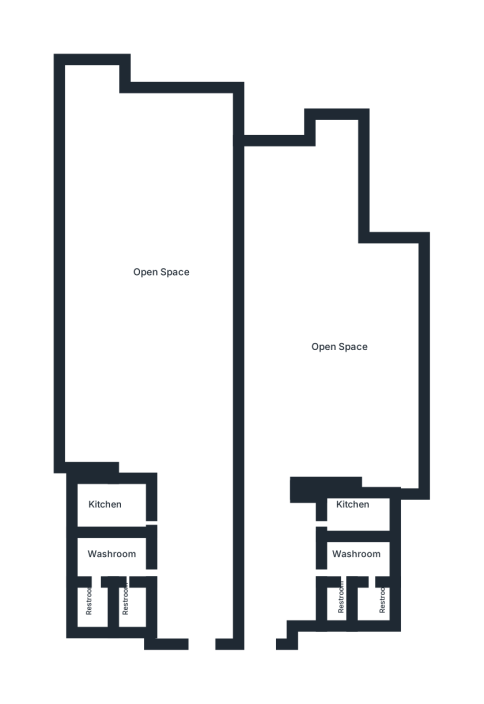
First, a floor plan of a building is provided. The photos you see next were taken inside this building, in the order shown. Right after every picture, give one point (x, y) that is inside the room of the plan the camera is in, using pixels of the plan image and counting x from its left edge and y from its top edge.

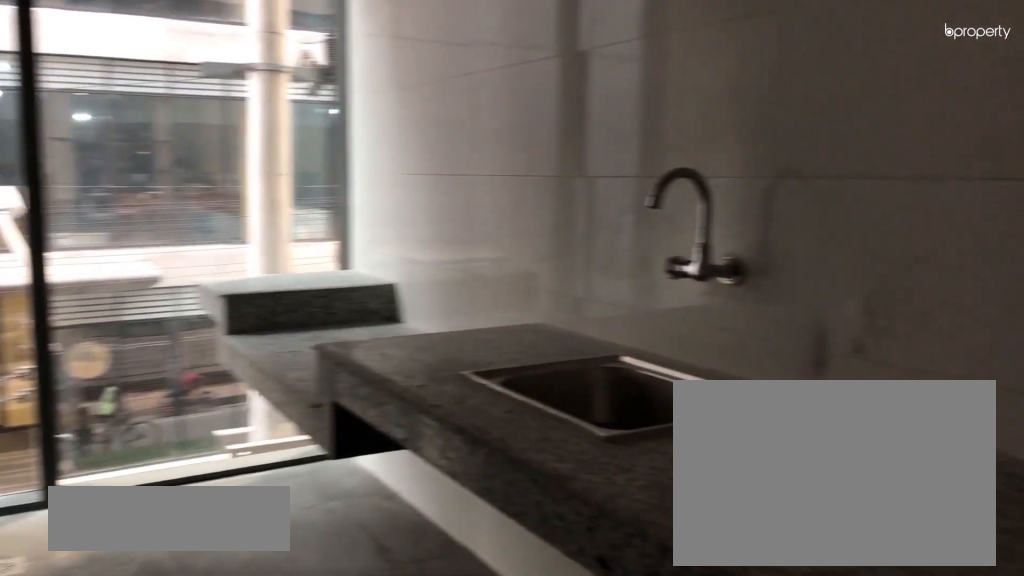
(113, 500)
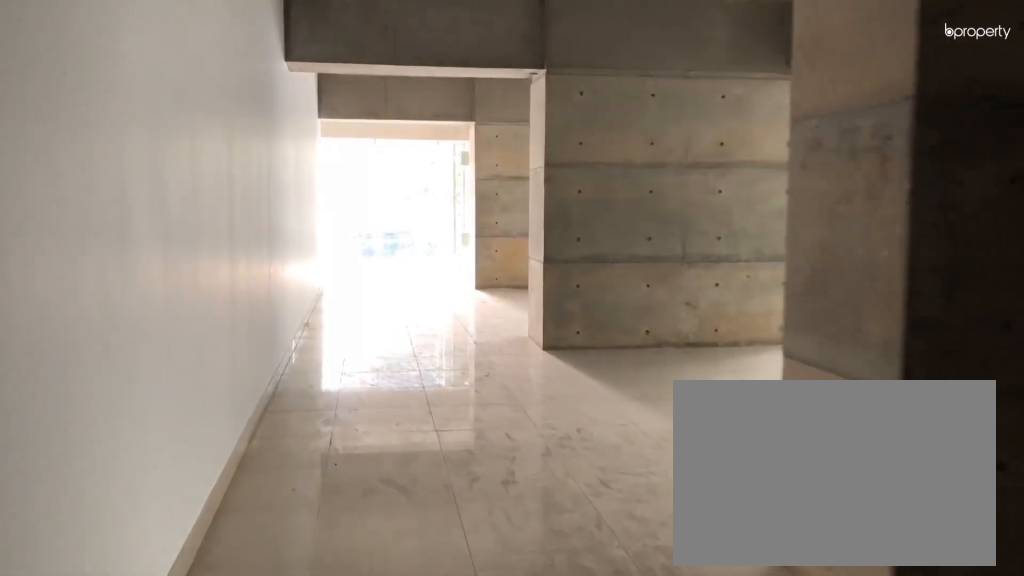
(281, 396)
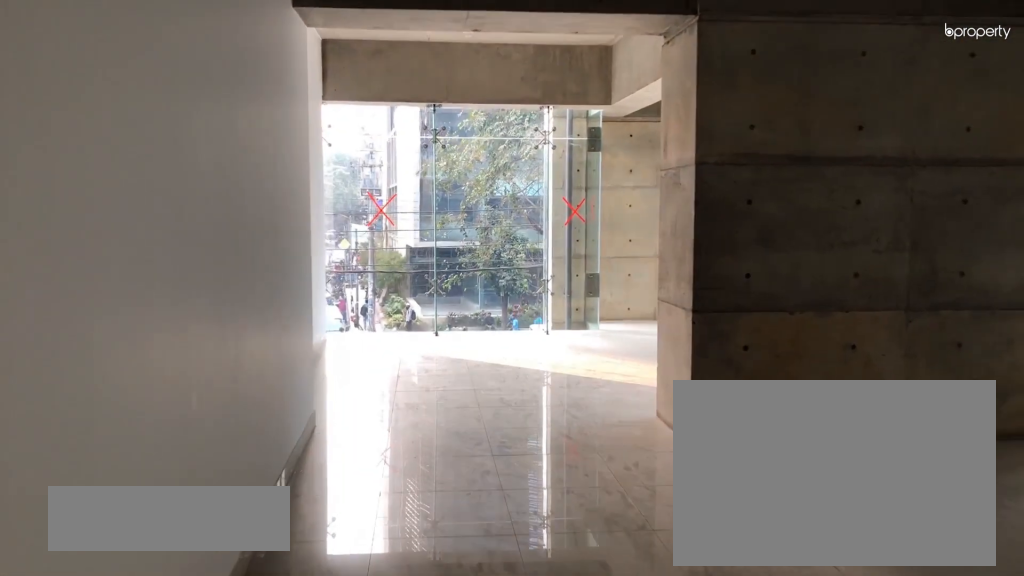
(270, 288)
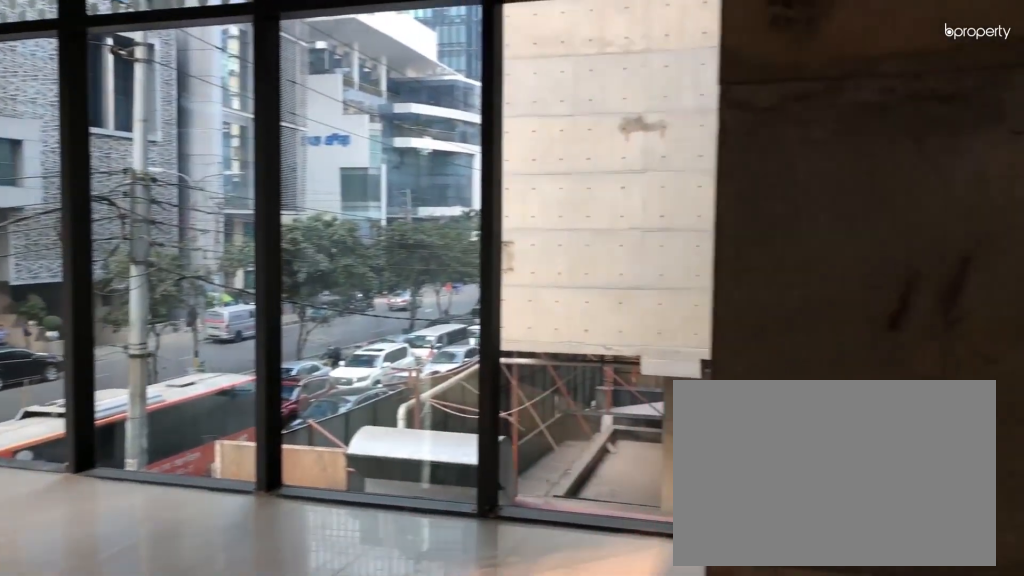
(270, 288)
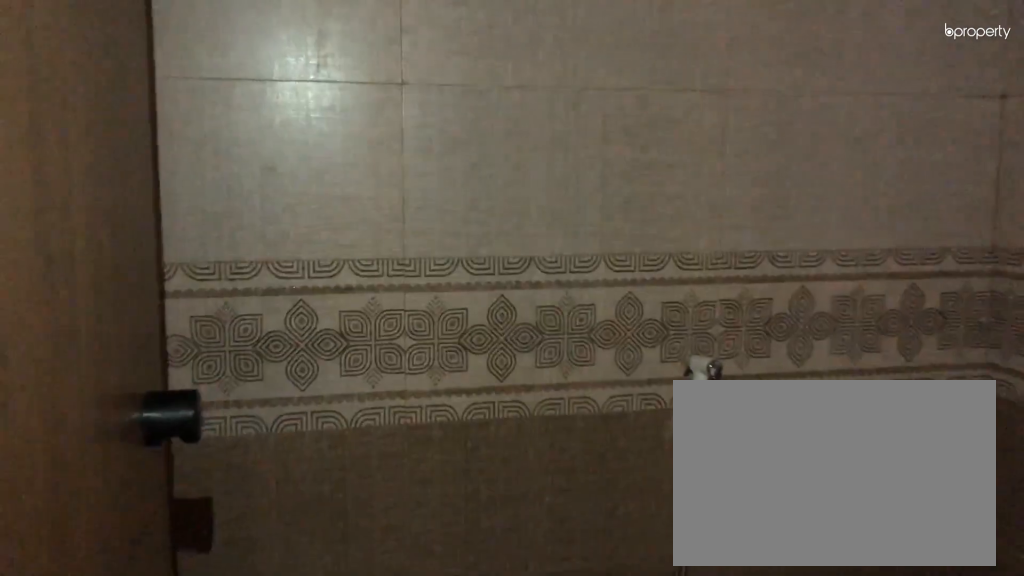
(334, 601)
